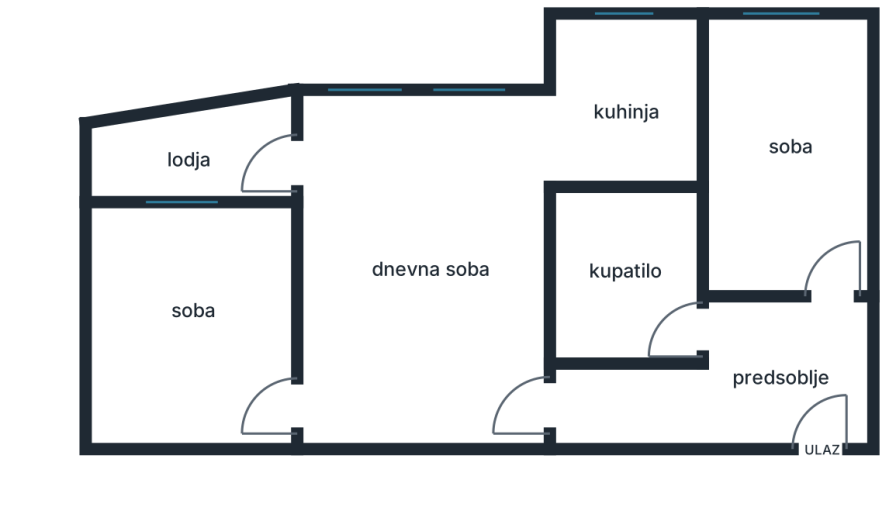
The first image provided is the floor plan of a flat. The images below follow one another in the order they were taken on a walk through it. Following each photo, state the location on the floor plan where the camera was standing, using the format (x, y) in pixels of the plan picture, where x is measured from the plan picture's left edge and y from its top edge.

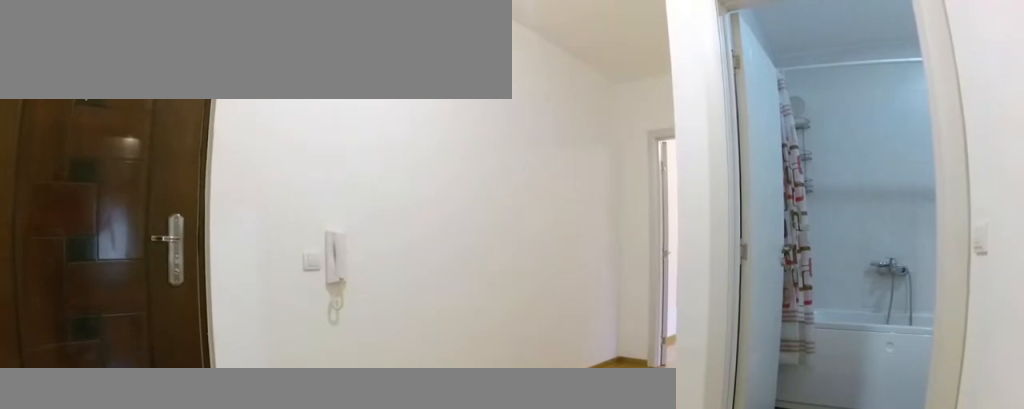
(833, 323)
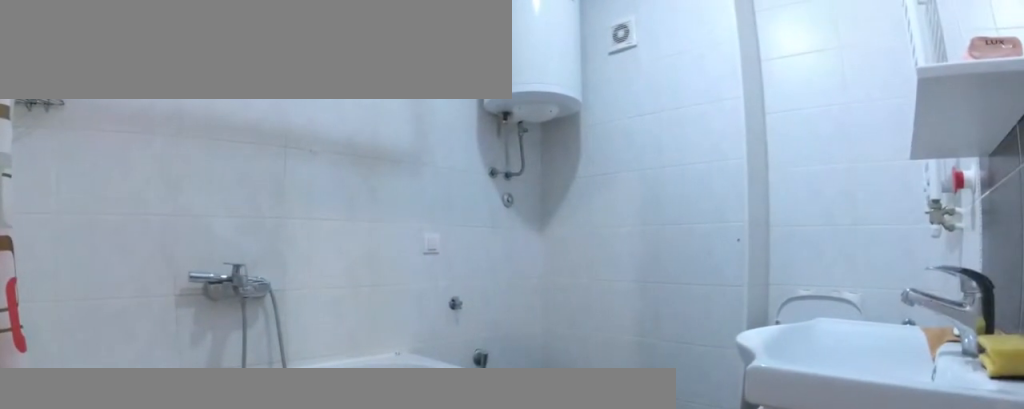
(677, 315)
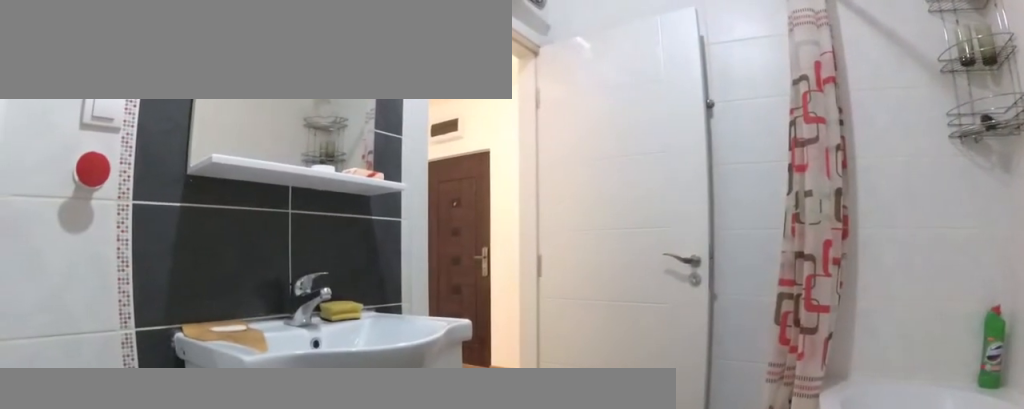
(571, 210)
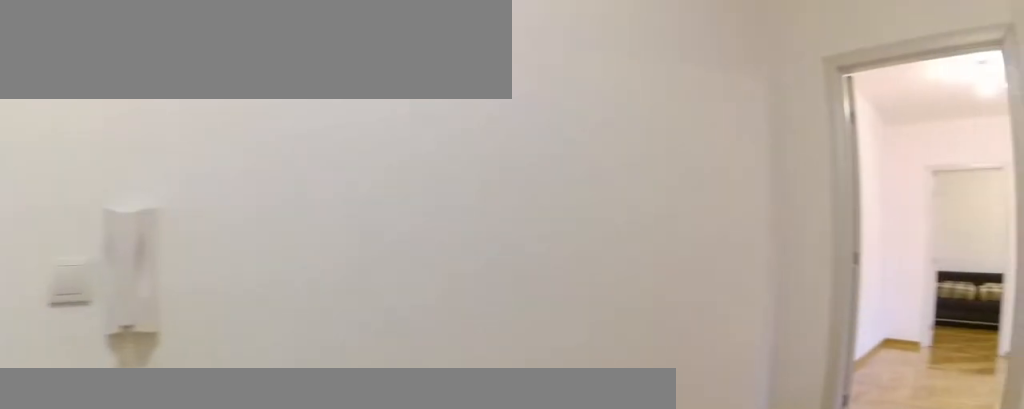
(755, 355)
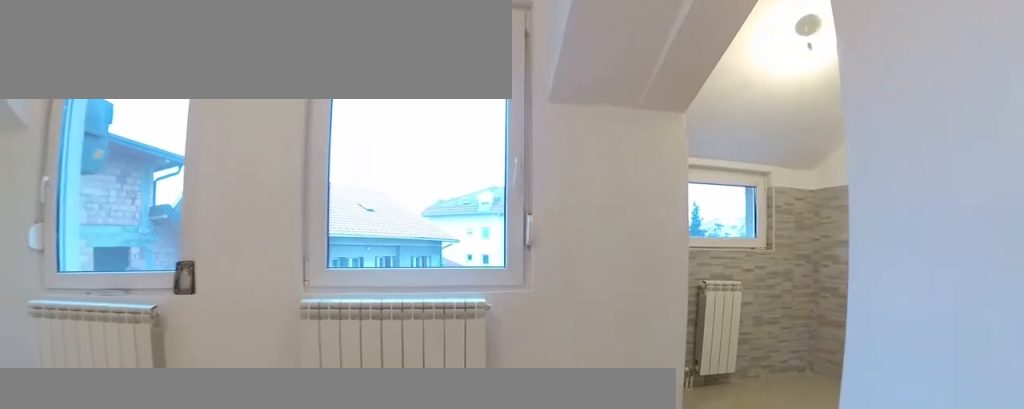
(511, 262)
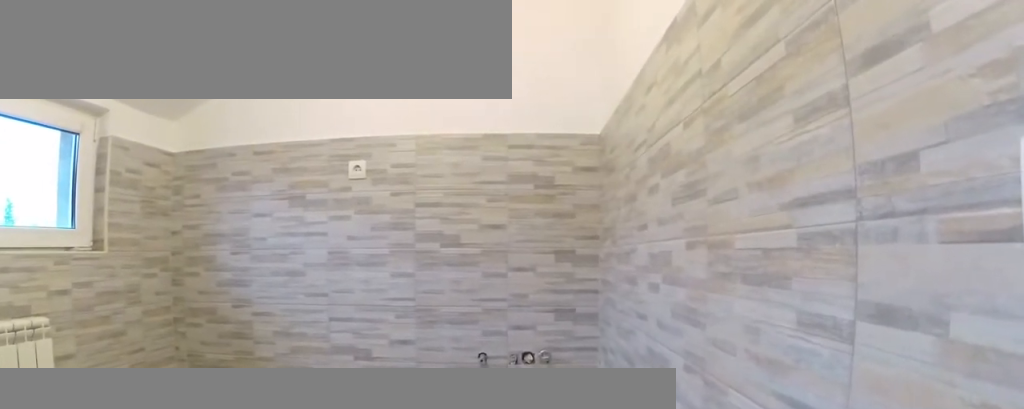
(536, 172)
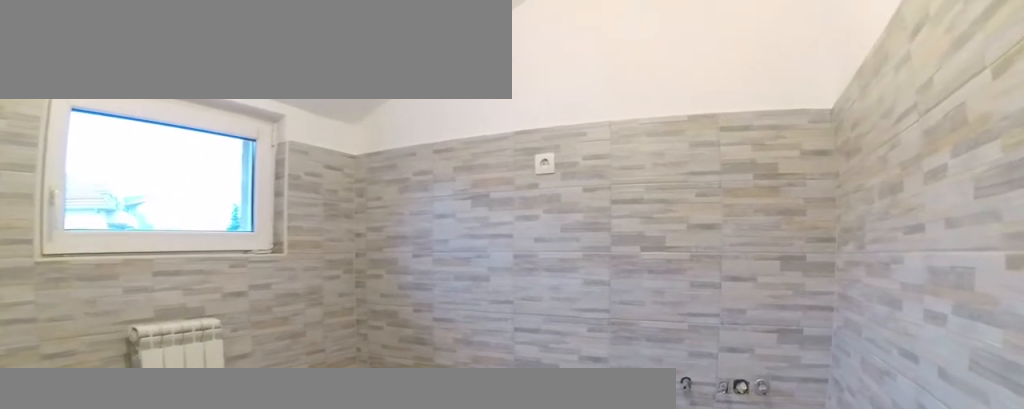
(555, 184)
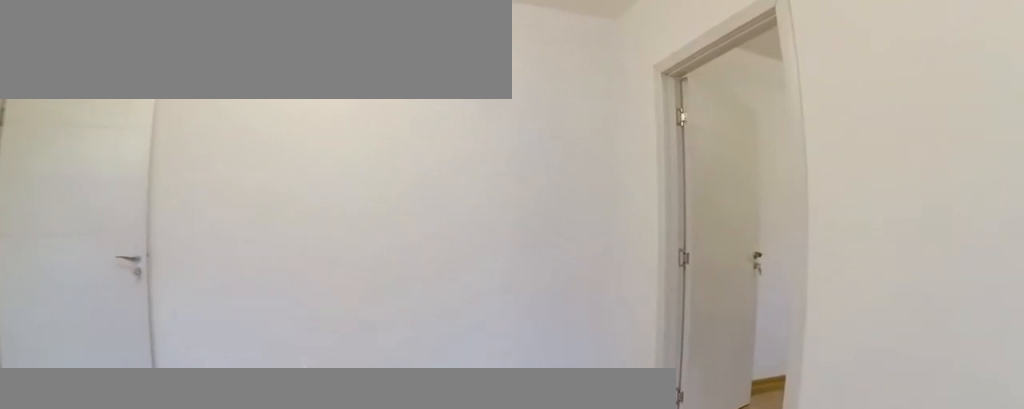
(341, 245)
